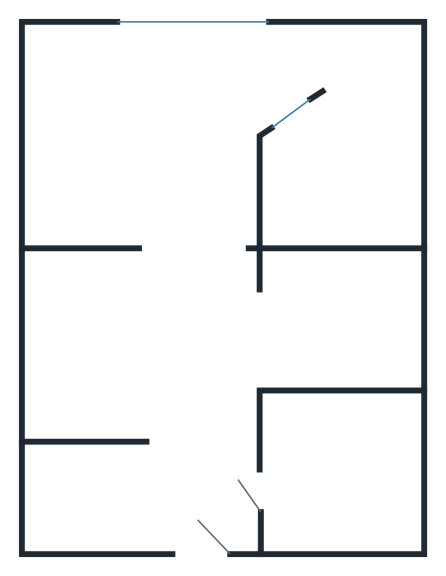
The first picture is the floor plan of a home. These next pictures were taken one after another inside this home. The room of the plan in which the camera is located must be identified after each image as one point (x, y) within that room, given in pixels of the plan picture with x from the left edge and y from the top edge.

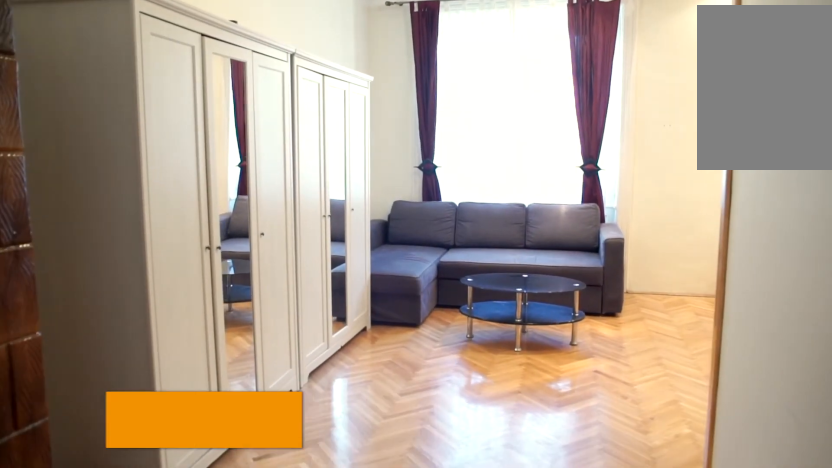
(173, 147)
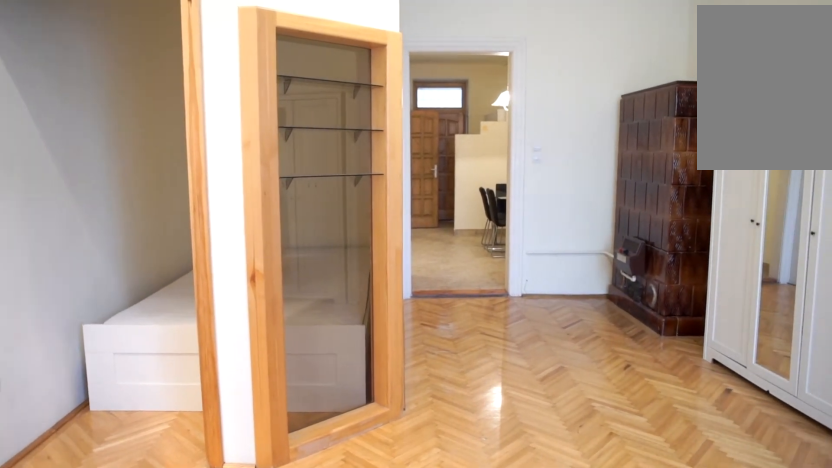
(173, 147)
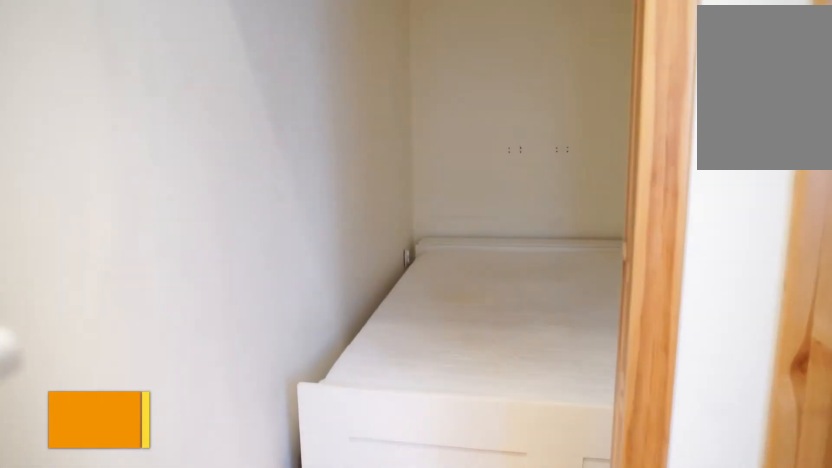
(353, 171)
